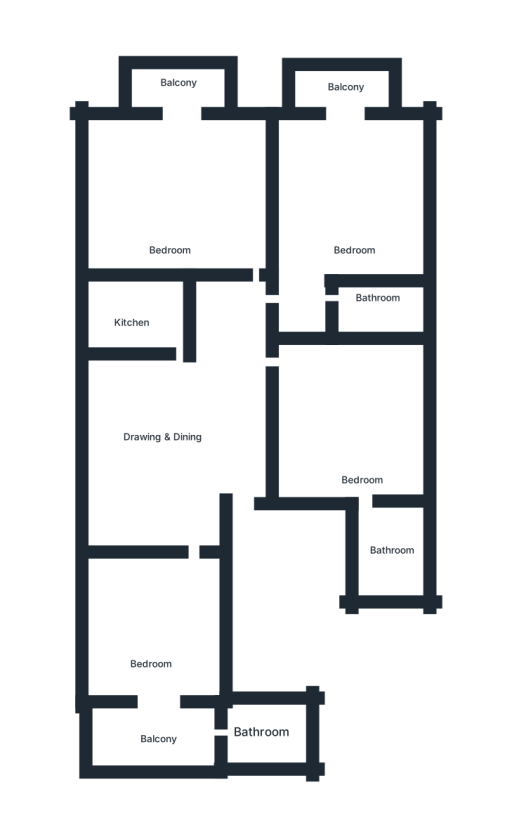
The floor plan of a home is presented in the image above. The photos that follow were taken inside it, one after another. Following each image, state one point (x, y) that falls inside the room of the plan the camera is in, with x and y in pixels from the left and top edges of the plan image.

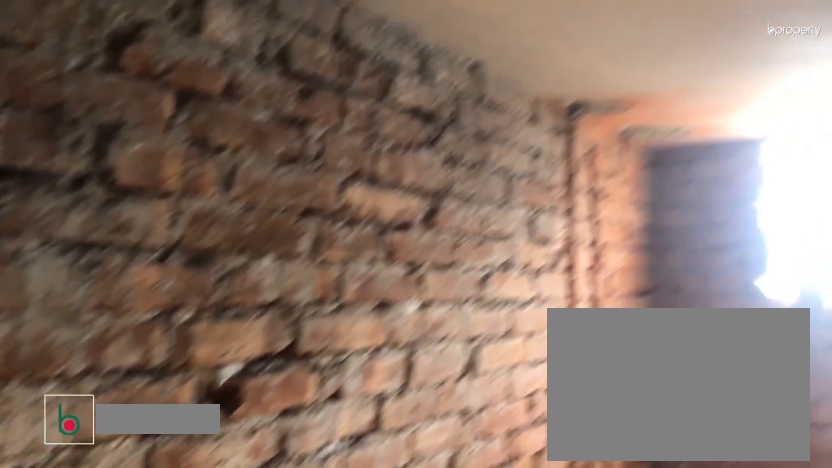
(380, 313)
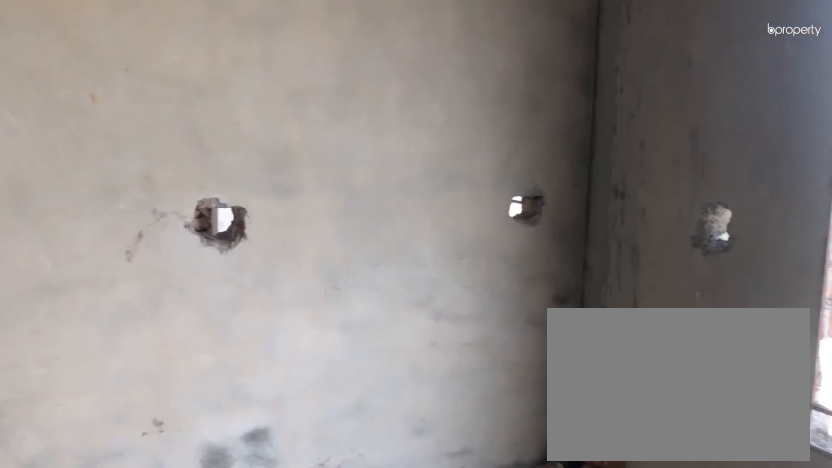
(179, 202)
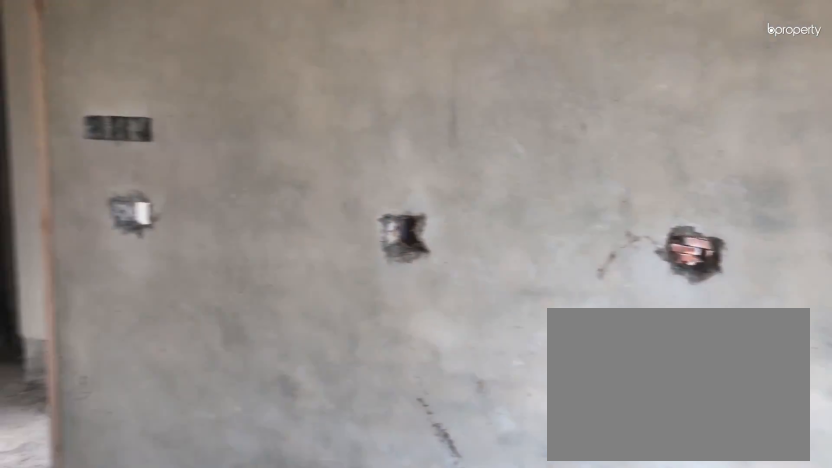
(179, 202)
